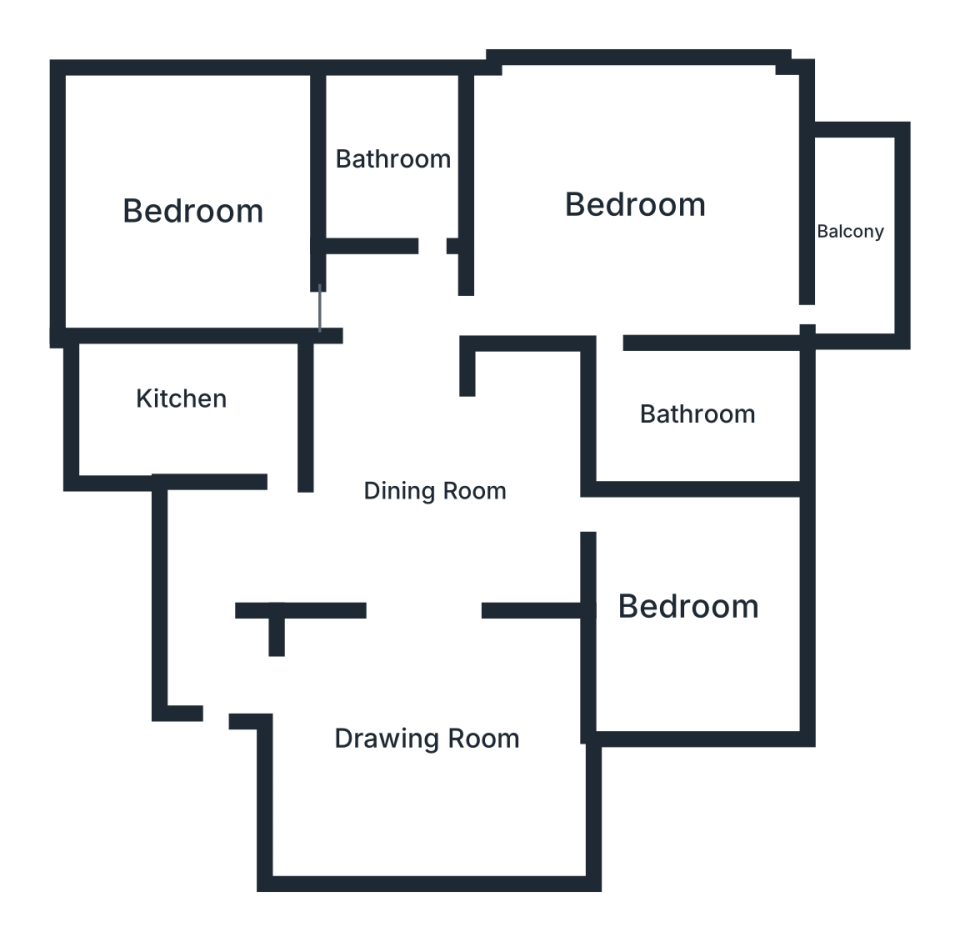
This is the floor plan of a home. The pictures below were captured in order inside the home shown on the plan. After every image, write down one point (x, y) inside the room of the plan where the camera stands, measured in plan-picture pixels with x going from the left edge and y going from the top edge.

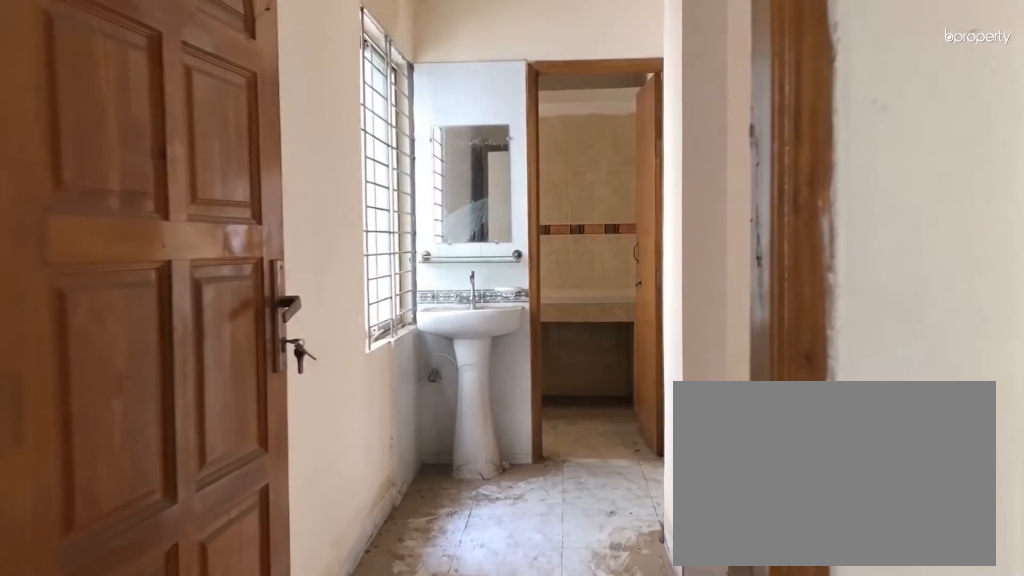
(221, 578)
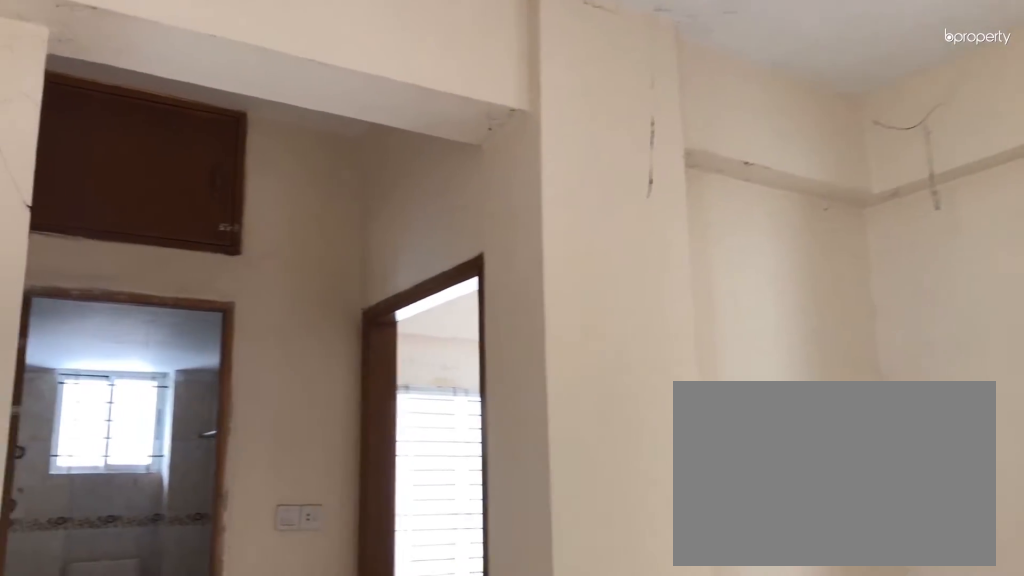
(435, 492)
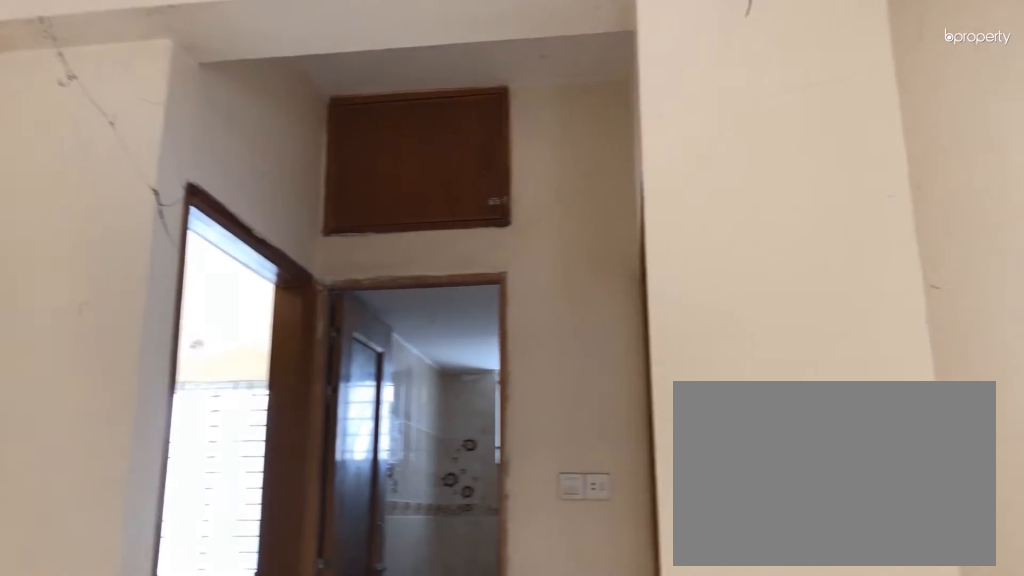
(435, 492)
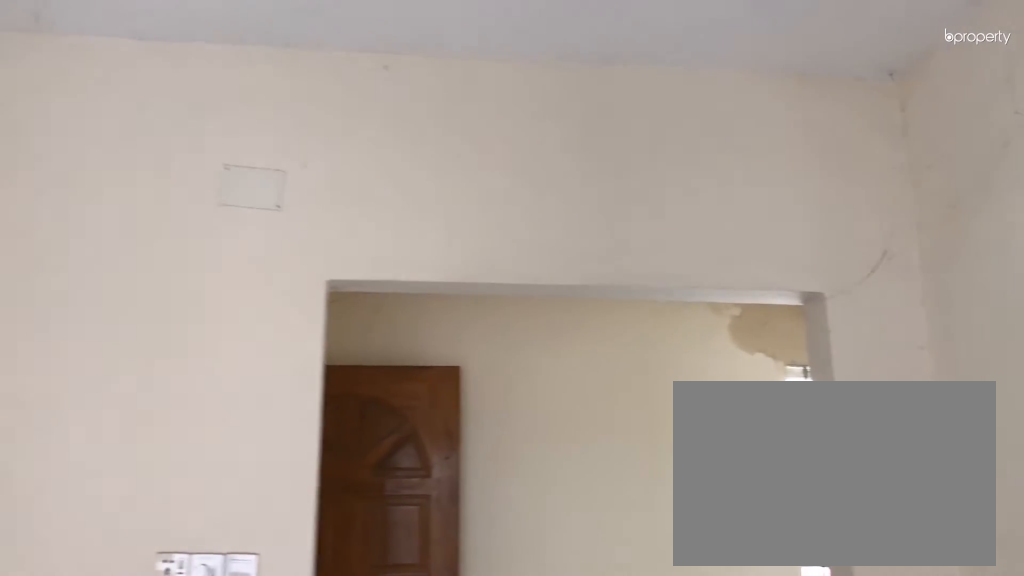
(443, 755)
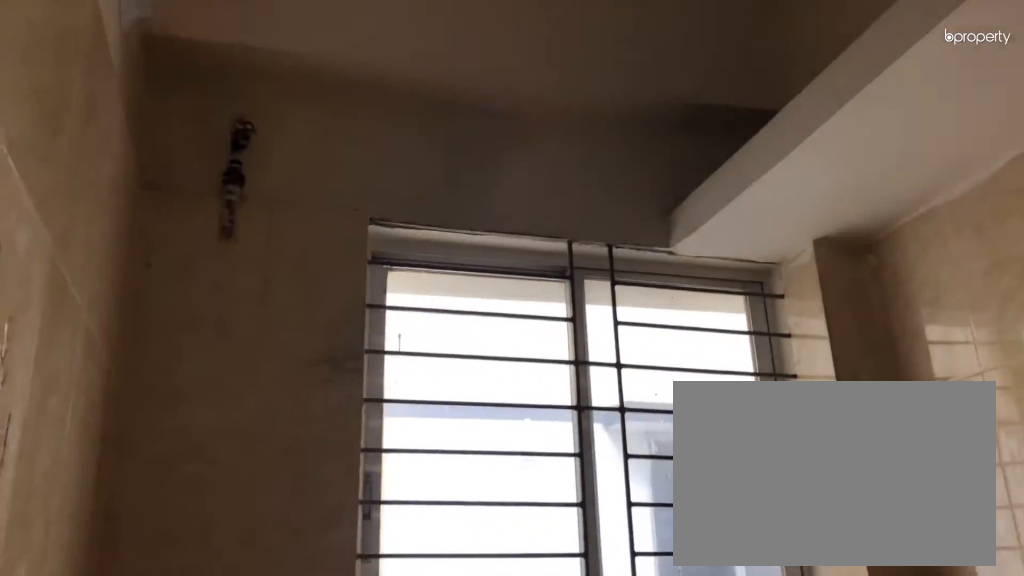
(182, 400)
